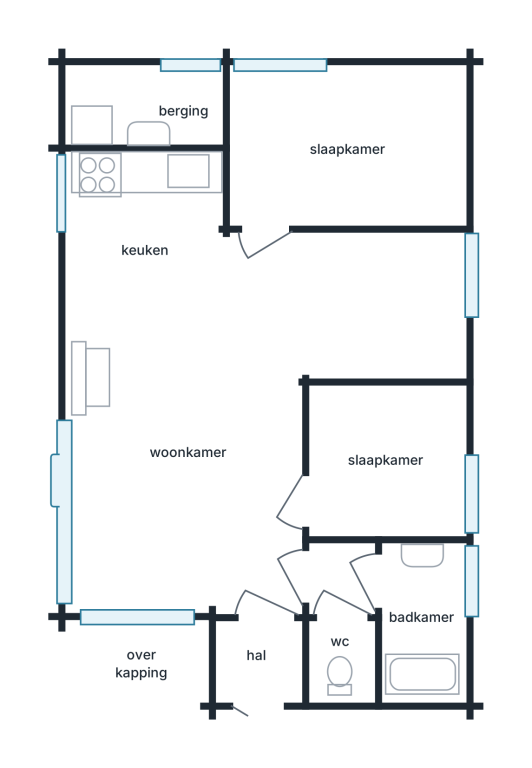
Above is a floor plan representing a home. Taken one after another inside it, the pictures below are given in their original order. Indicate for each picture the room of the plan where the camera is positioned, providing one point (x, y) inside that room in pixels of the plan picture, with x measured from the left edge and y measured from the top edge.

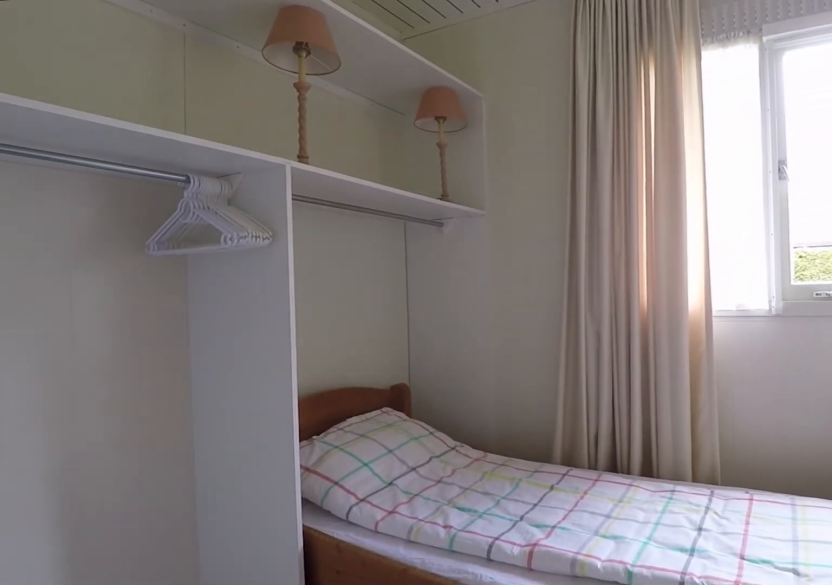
(384, 461)
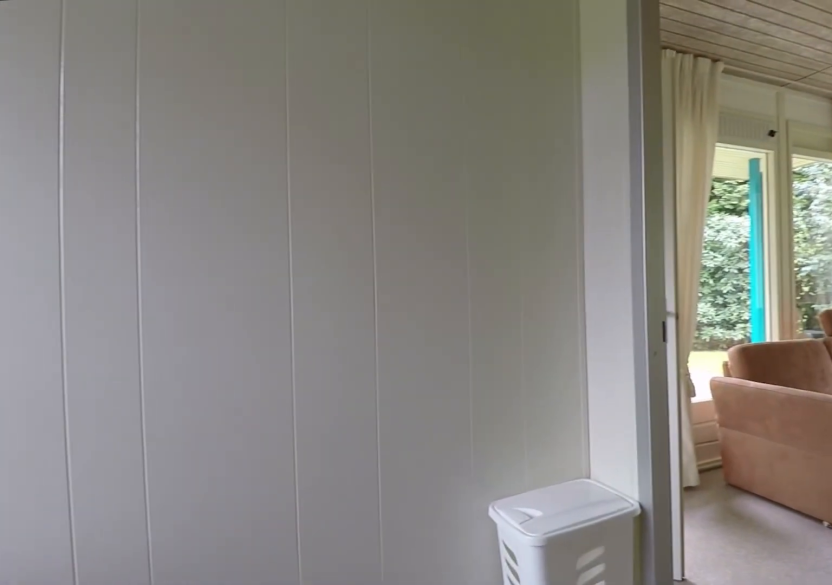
(384, 461)
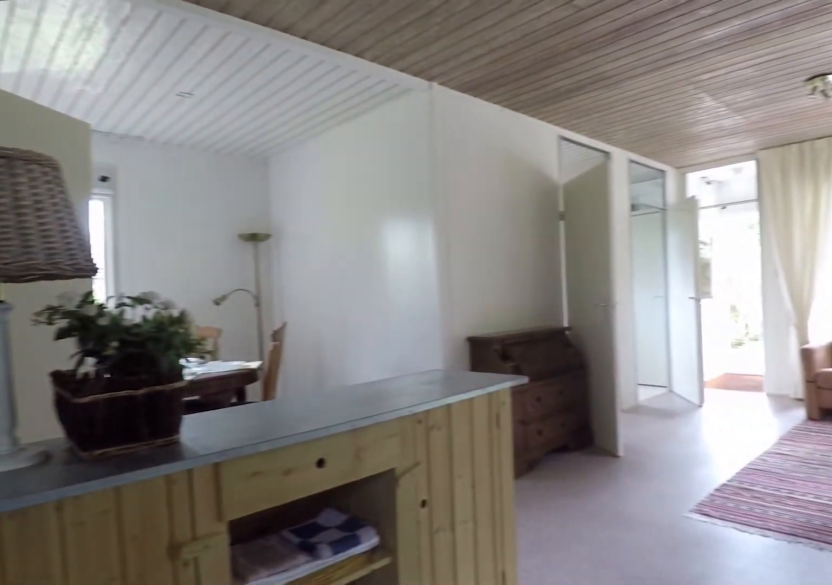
(143, 203)
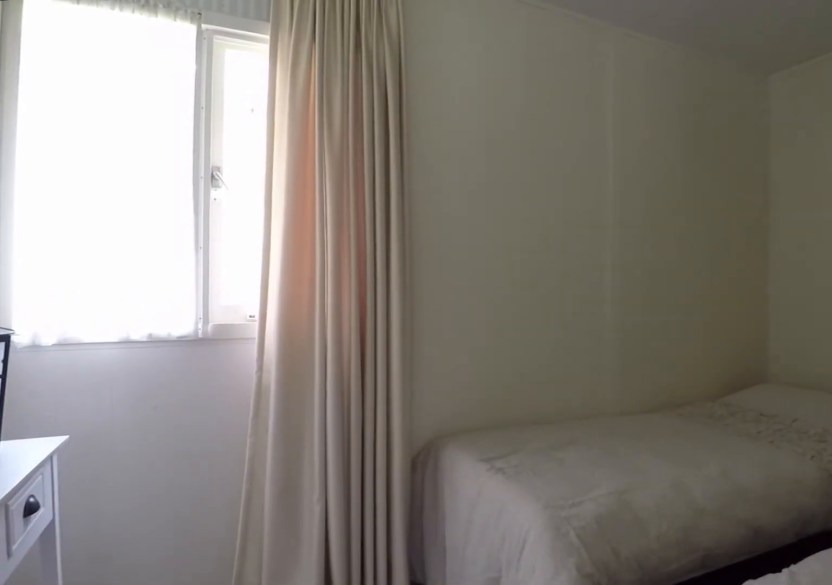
(344, 150)
